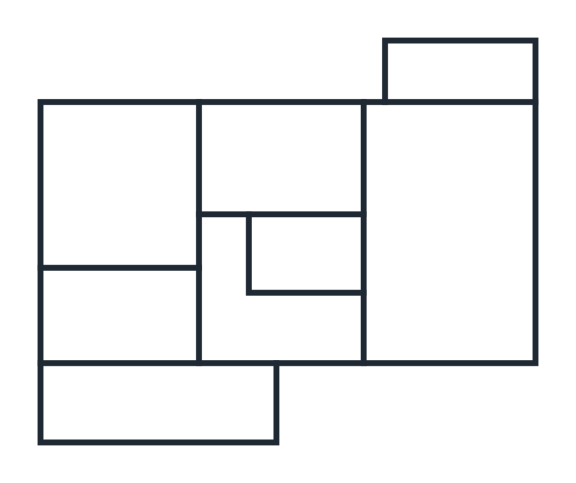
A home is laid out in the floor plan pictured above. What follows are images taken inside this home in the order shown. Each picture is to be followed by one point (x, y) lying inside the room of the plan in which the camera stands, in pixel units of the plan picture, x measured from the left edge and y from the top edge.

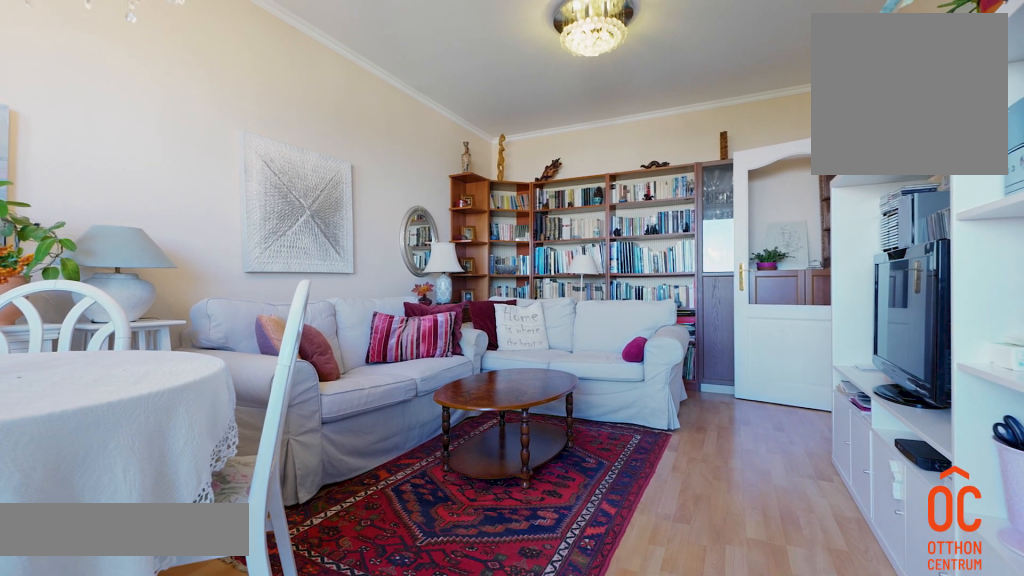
(434, 234)
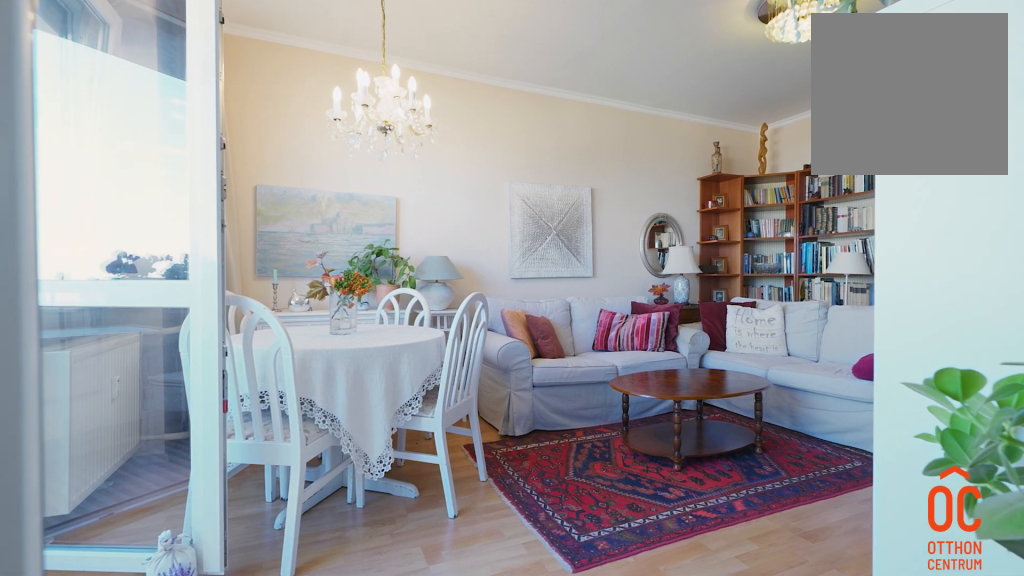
(434, 233)
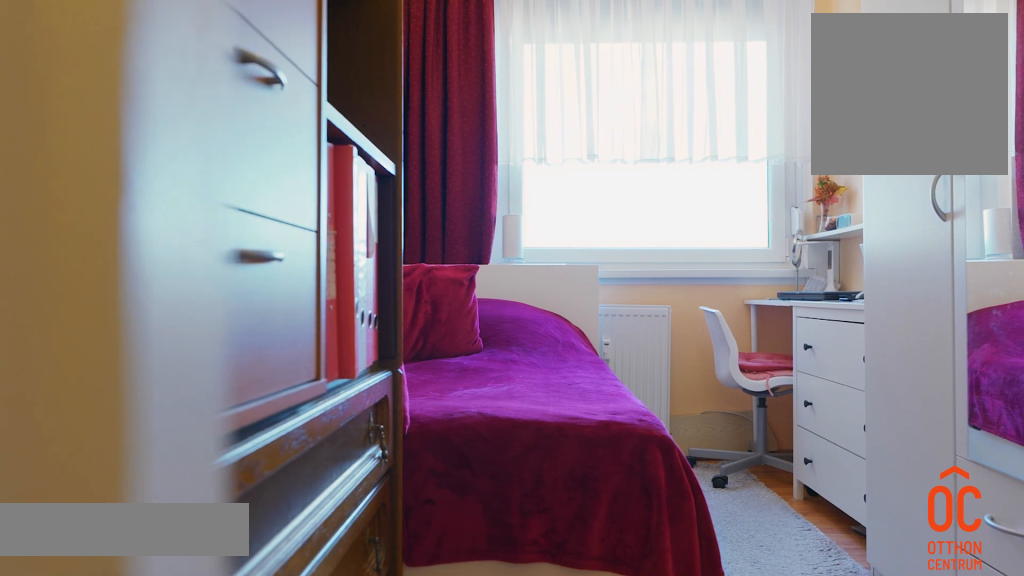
(105, 308)
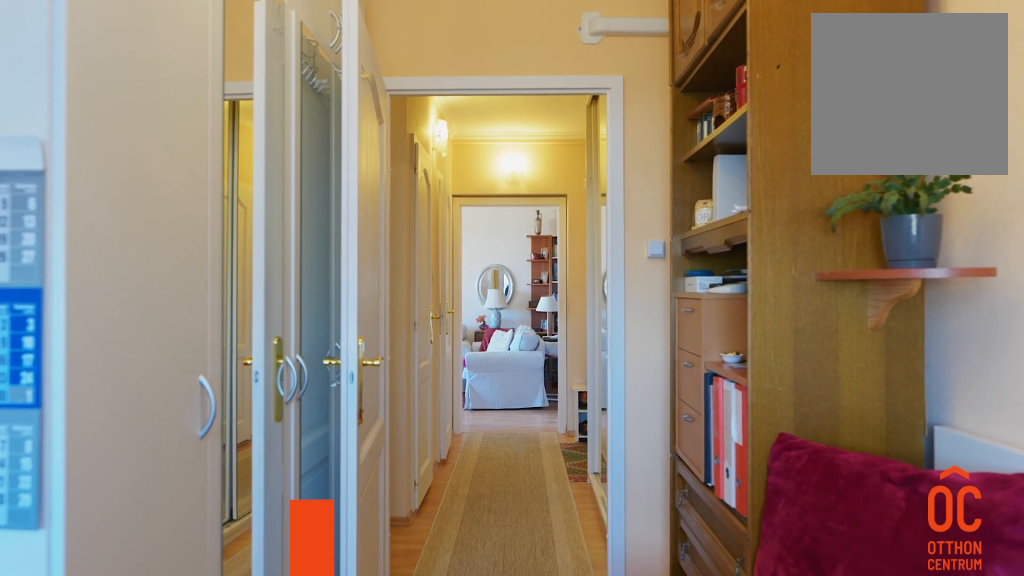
(103, 307)
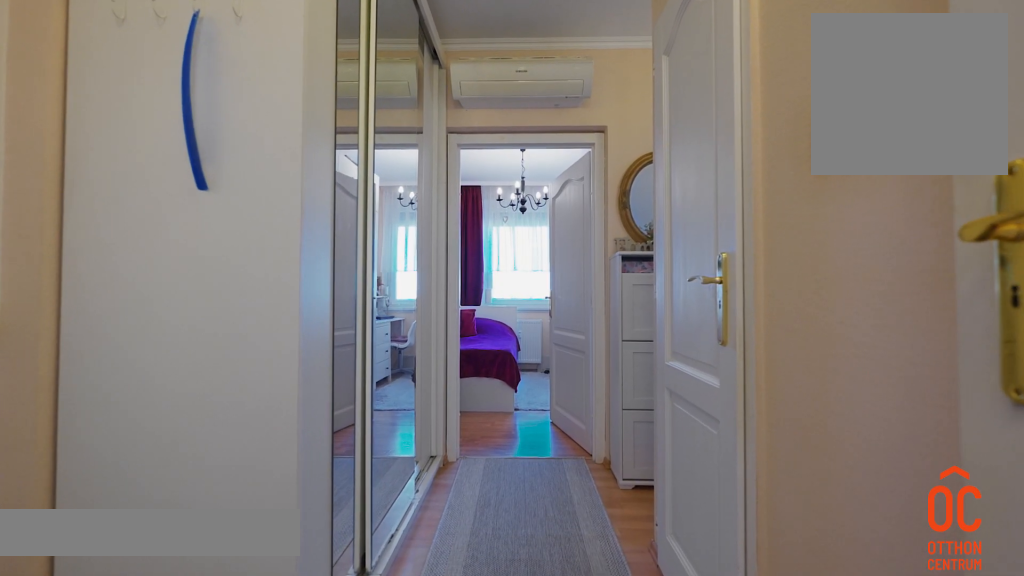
(253, 333)
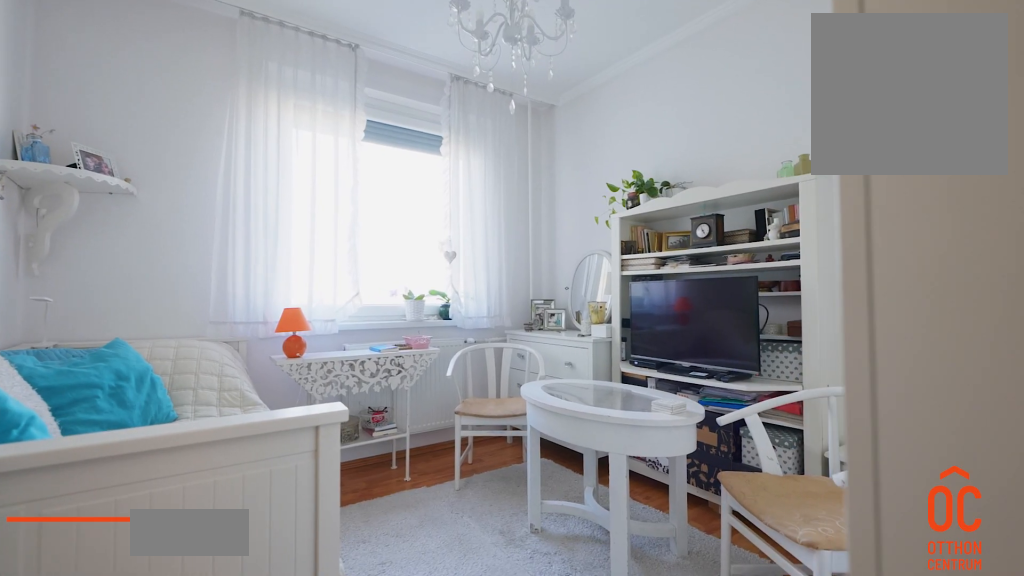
(126, 200)
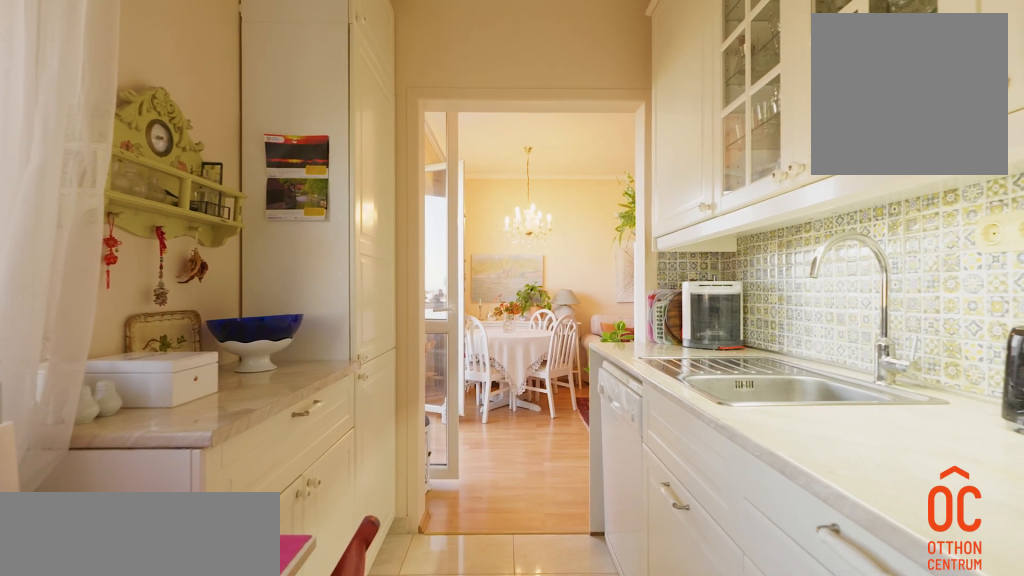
(270, 171)
